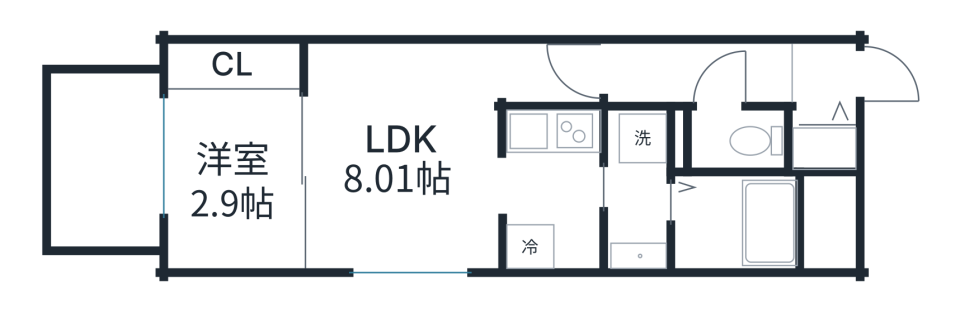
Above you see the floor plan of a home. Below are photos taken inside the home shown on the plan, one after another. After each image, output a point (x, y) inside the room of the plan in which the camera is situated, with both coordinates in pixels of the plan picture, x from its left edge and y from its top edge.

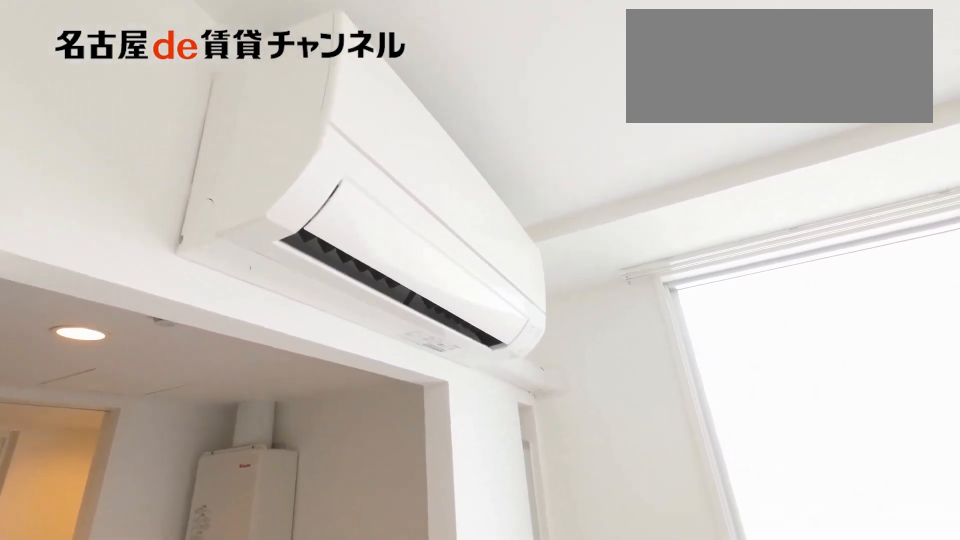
(418, 144)
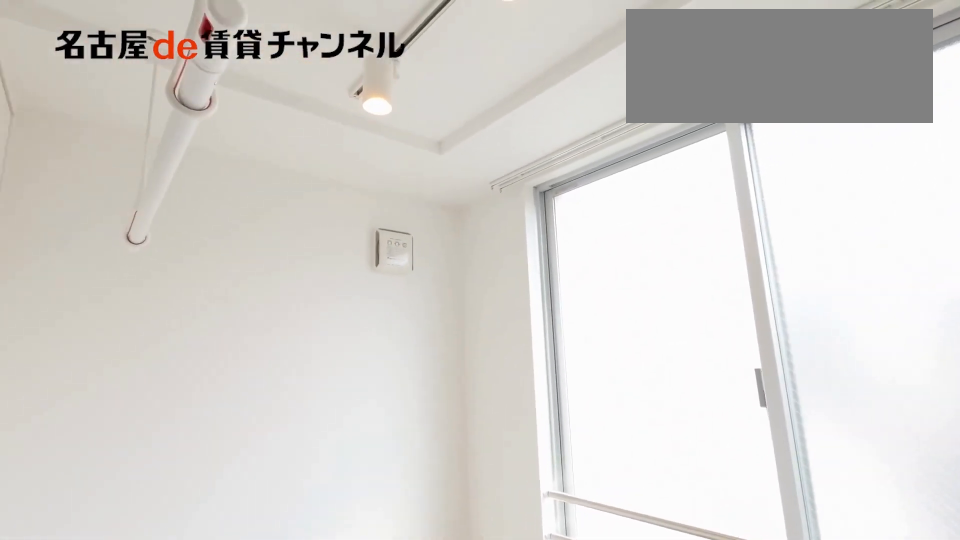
(231, 181)
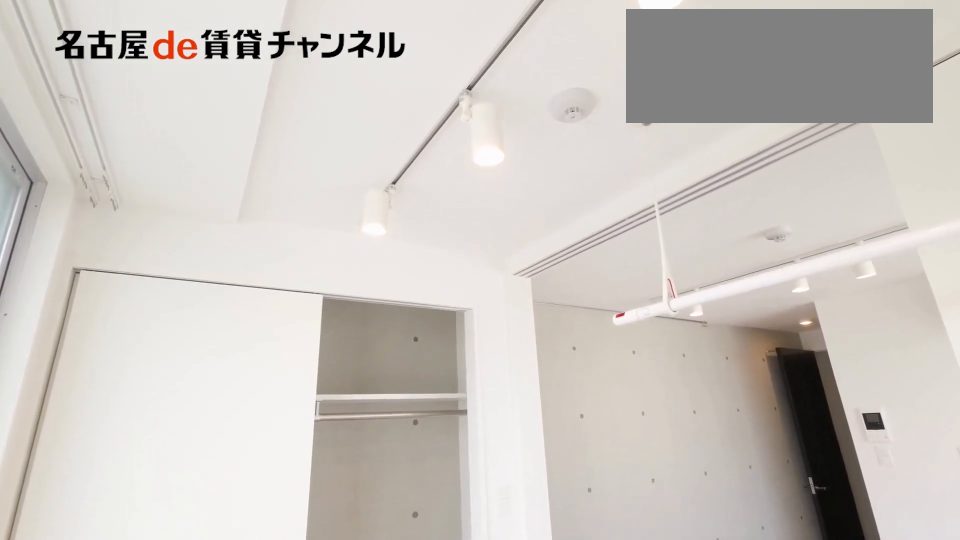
(231, 181)
